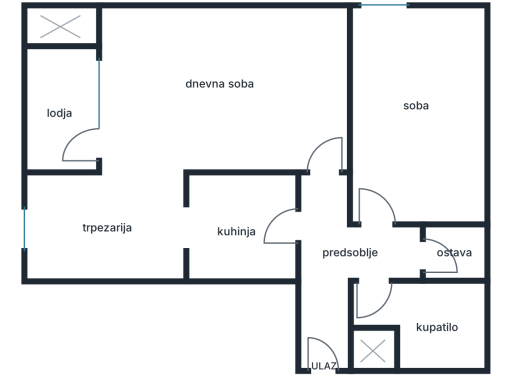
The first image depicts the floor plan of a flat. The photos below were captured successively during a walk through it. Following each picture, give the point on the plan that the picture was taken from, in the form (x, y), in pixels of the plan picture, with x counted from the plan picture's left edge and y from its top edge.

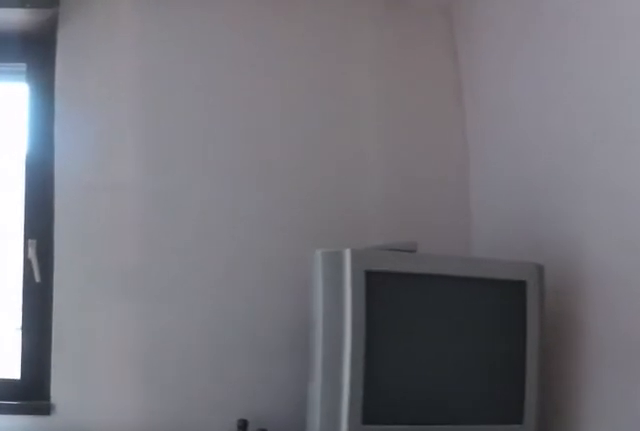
(386, 116)
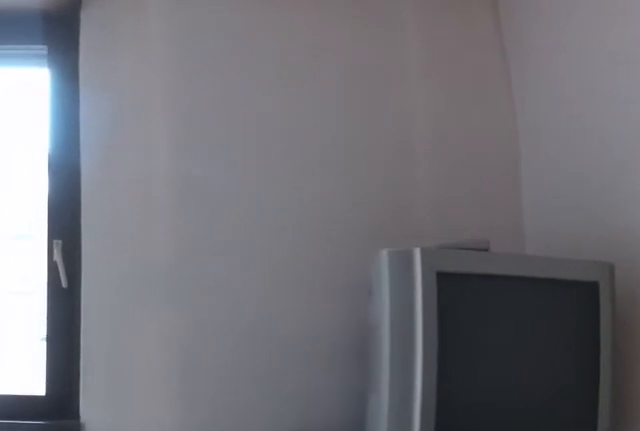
(386, 105)
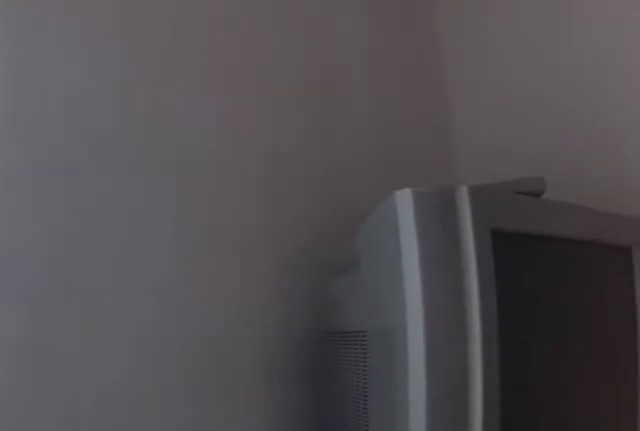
(385, 50)
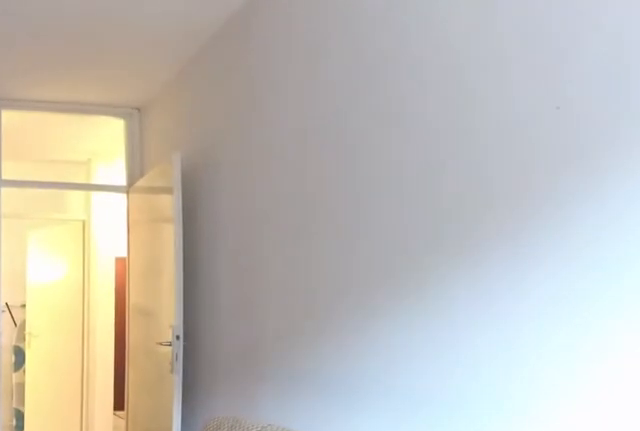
(387, 23)
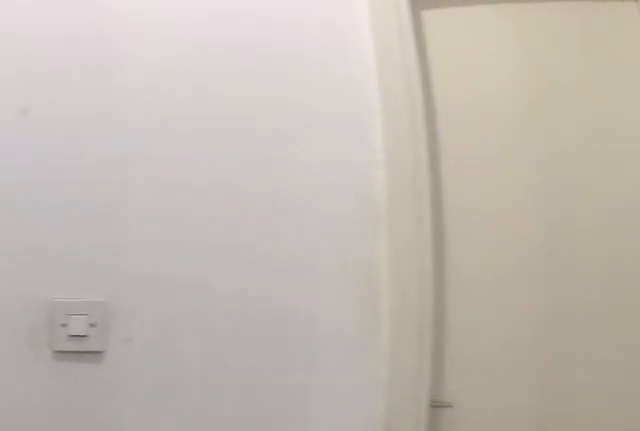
(333, 258)
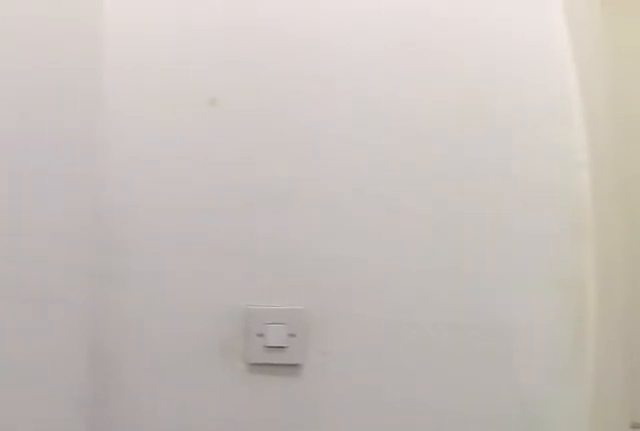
(332, 254)
